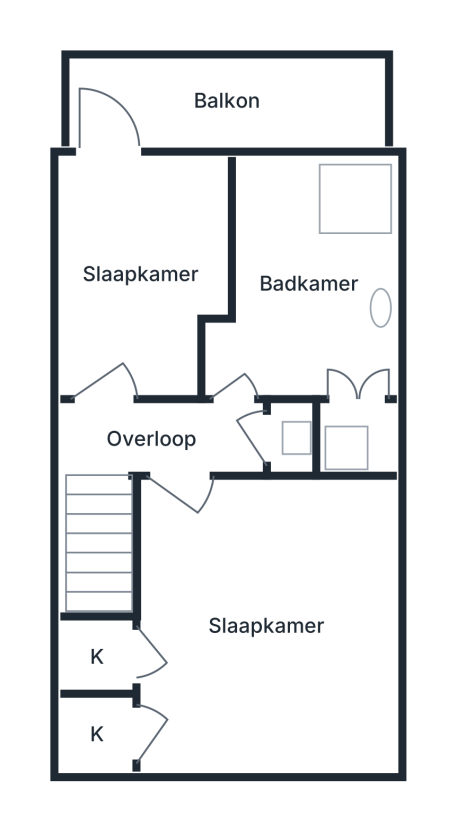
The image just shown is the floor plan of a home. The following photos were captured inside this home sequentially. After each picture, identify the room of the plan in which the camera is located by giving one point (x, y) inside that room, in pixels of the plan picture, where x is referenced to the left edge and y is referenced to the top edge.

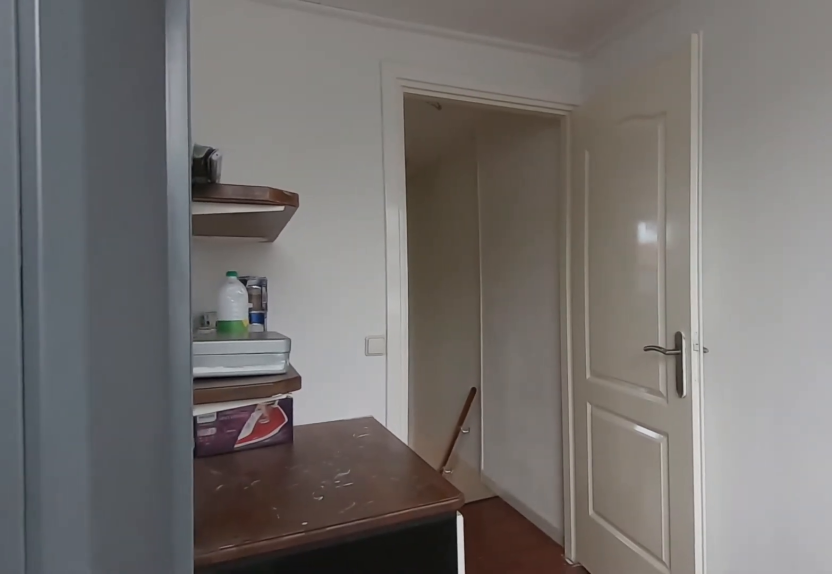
(145, 219)
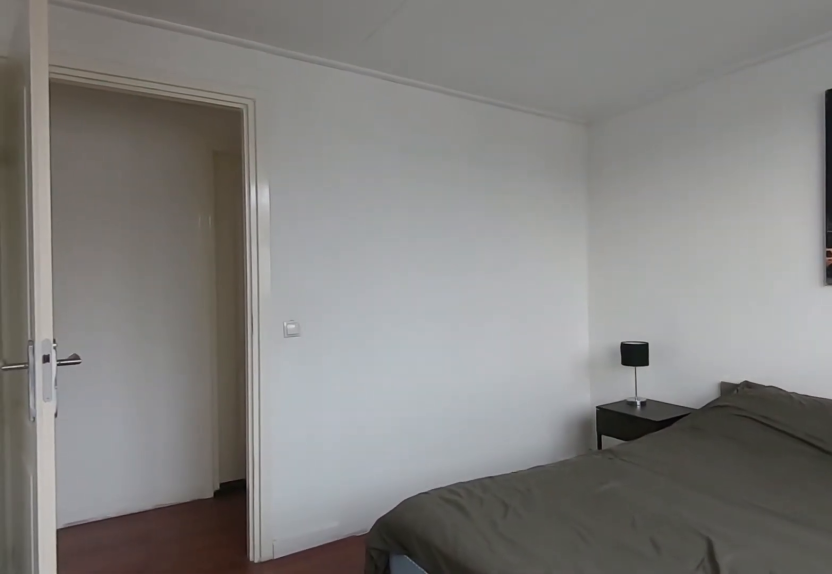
(377, 696)
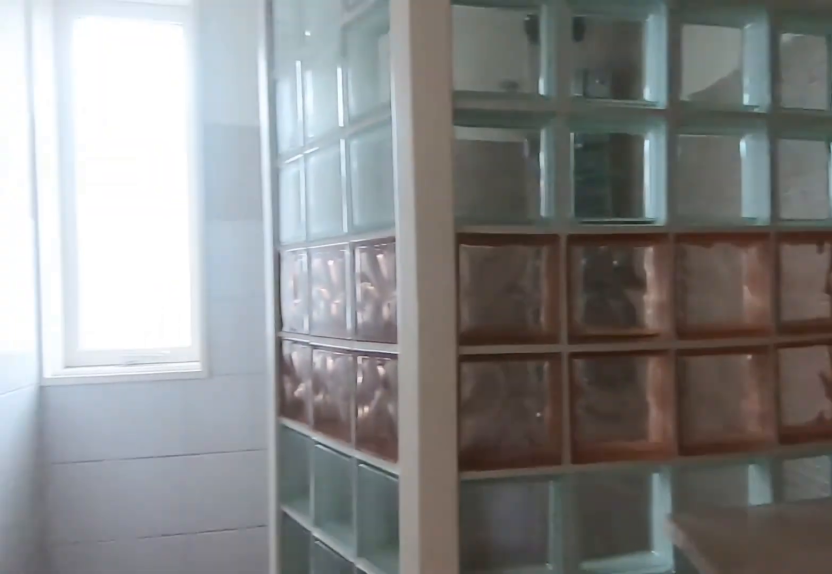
(295, 212)
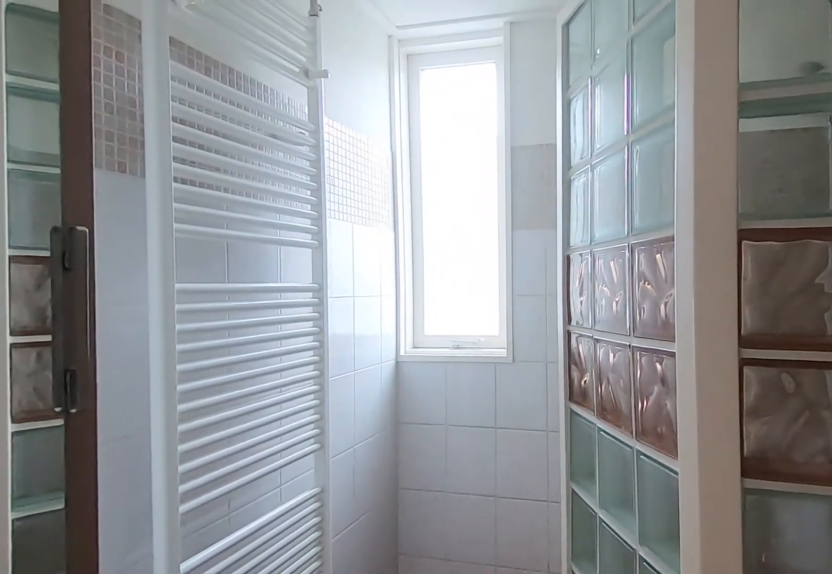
(295, 212)
